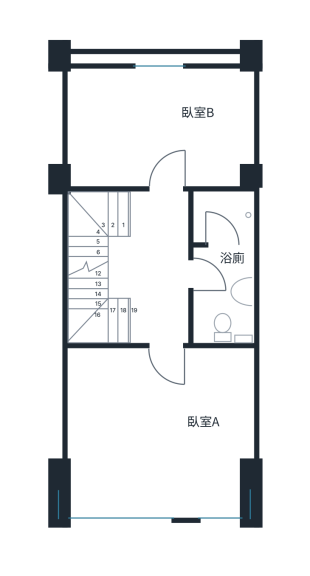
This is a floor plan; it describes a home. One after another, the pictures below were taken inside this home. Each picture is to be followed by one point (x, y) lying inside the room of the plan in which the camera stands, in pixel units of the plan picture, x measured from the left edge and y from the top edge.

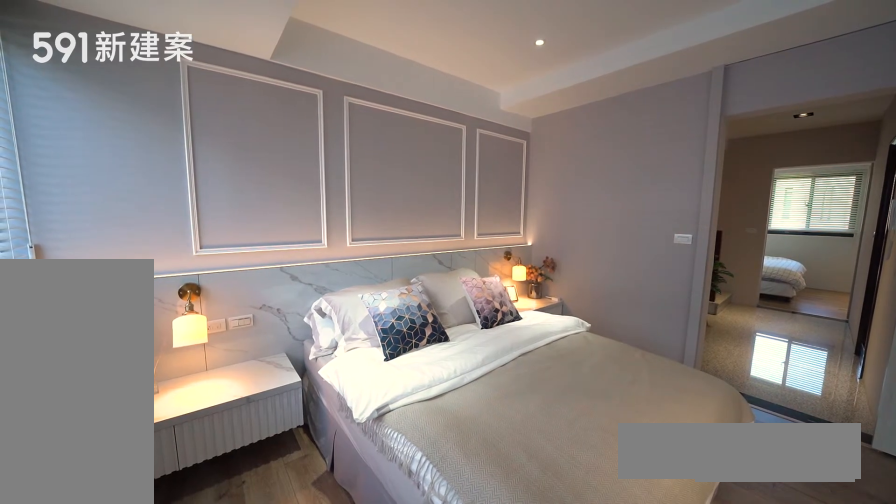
(160, 433)
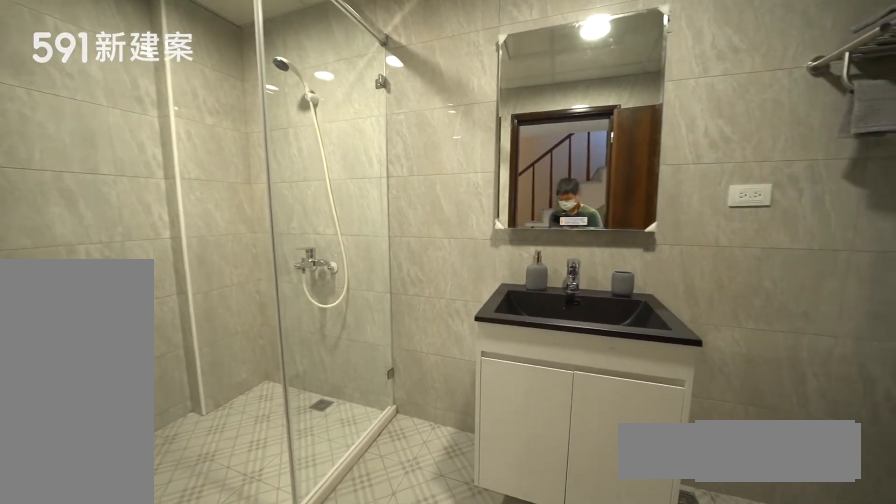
(221, 267)
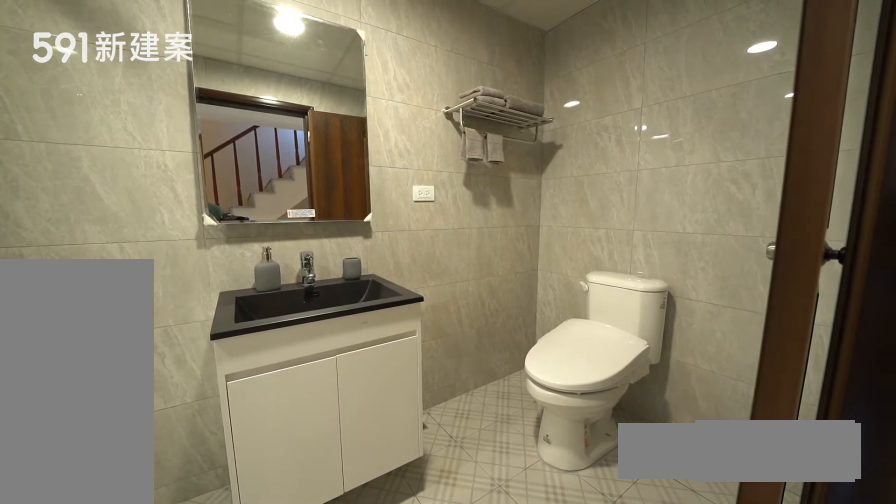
(221, 267)
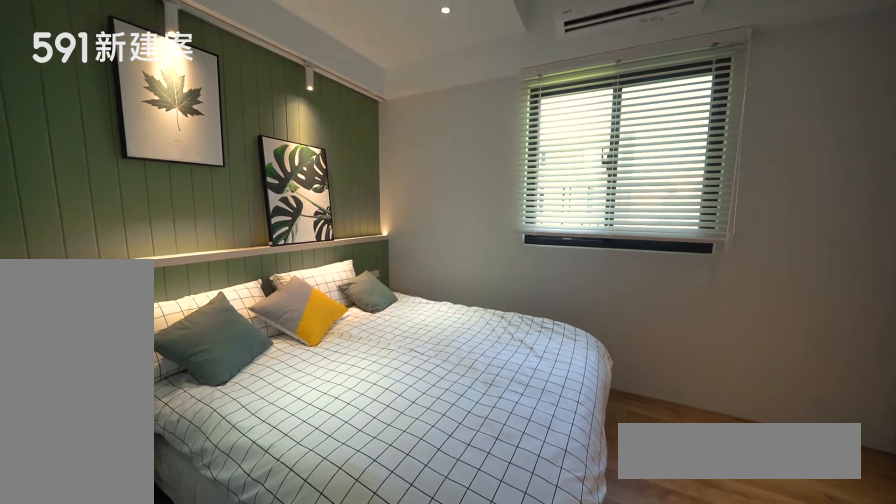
(160, 127)
